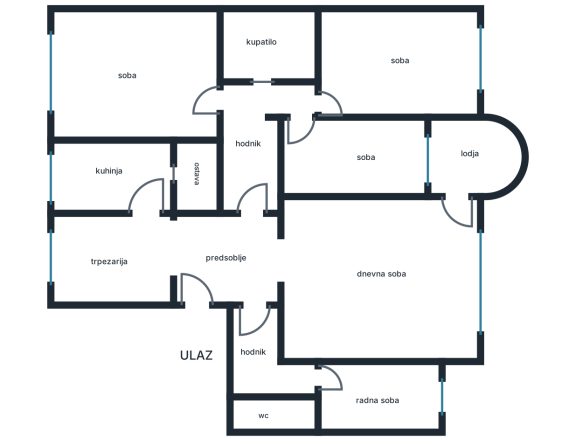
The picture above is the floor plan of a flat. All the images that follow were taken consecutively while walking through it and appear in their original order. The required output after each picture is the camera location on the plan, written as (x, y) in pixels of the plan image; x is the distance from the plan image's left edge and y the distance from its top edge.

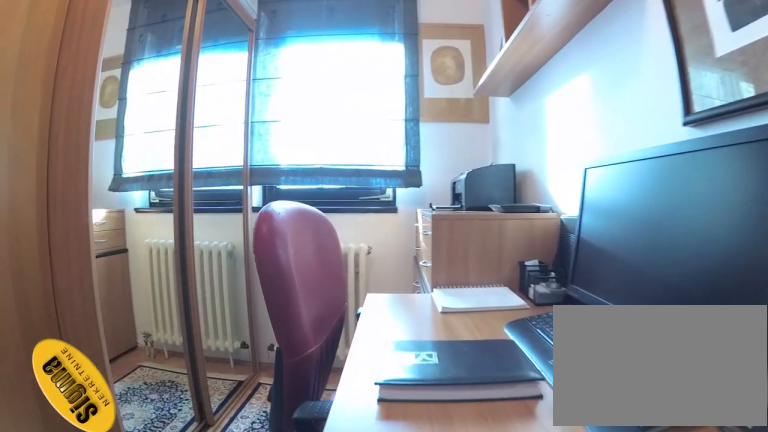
(322, 386)
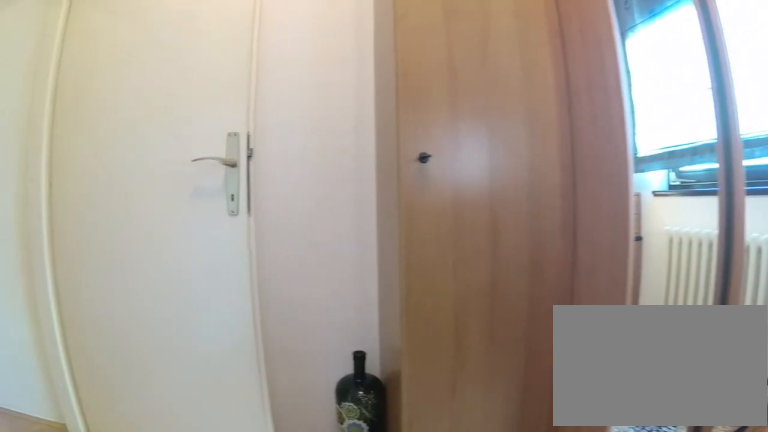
(363, 422)
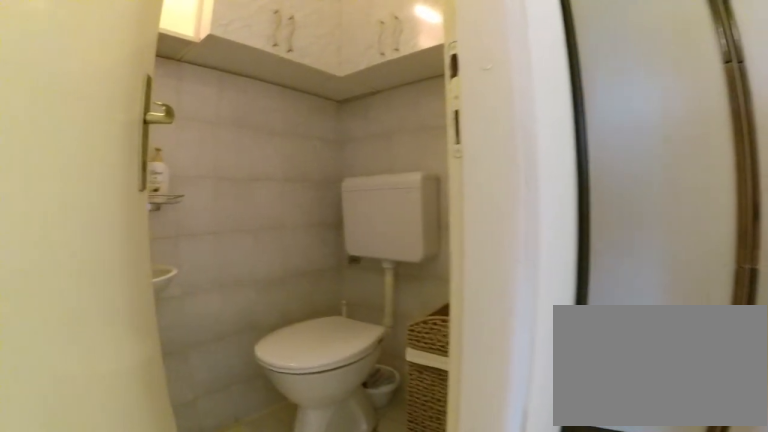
(324, 381)
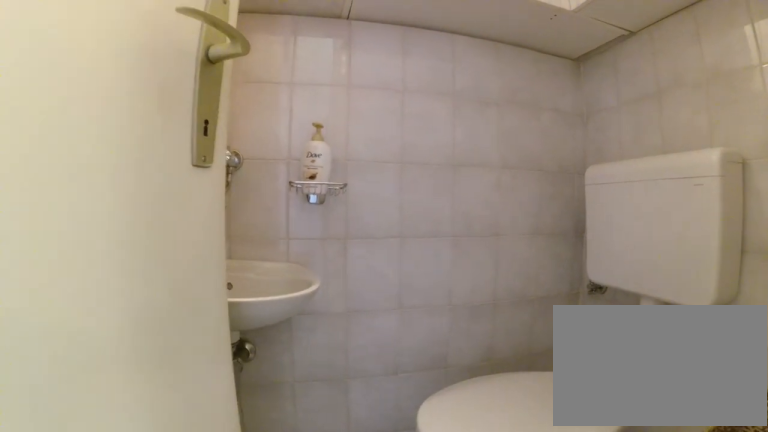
(291, 387)
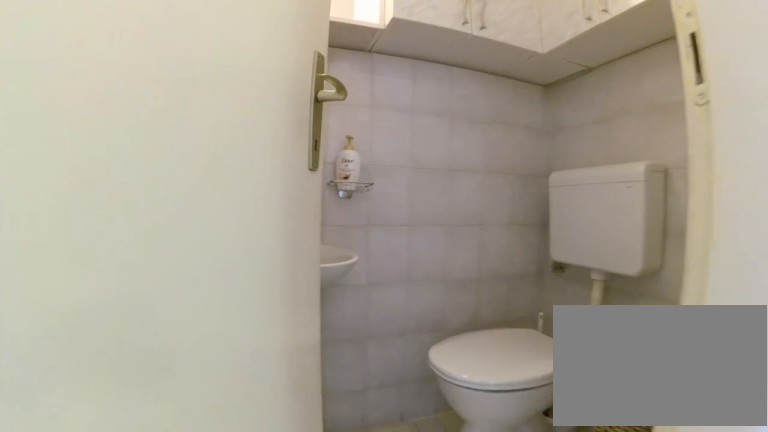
(301, 385)
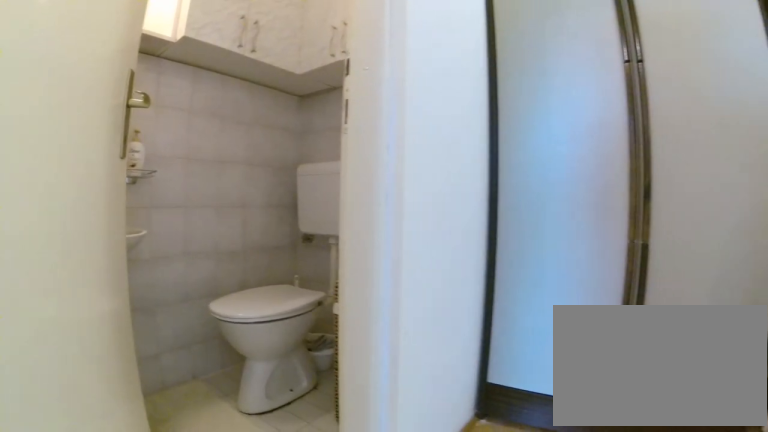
(313, 381)
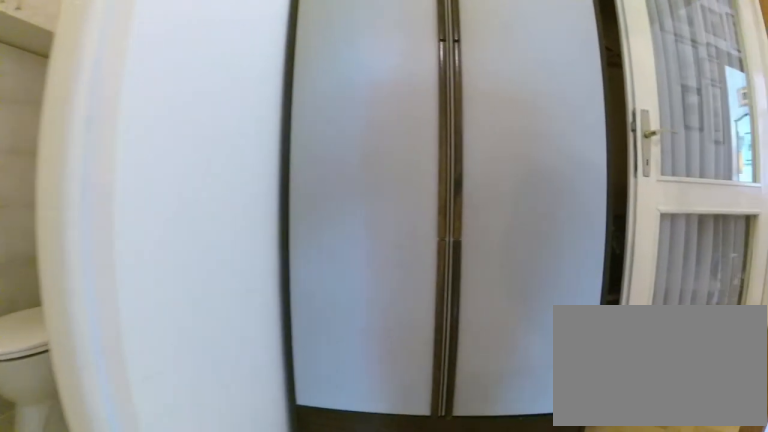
(308, 381)
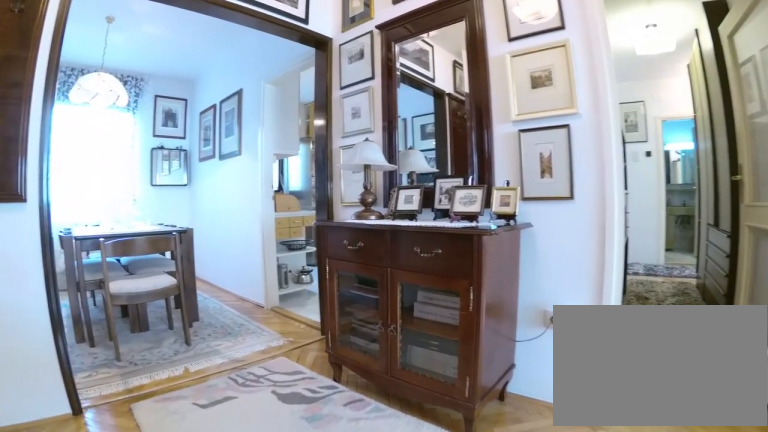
(243, 277)
